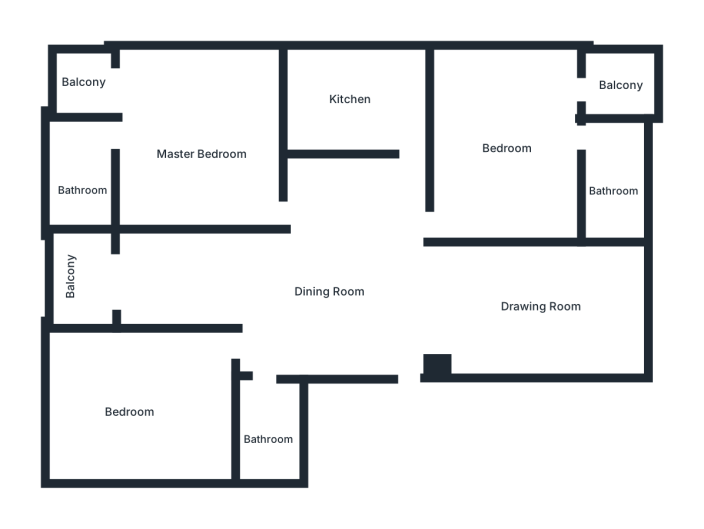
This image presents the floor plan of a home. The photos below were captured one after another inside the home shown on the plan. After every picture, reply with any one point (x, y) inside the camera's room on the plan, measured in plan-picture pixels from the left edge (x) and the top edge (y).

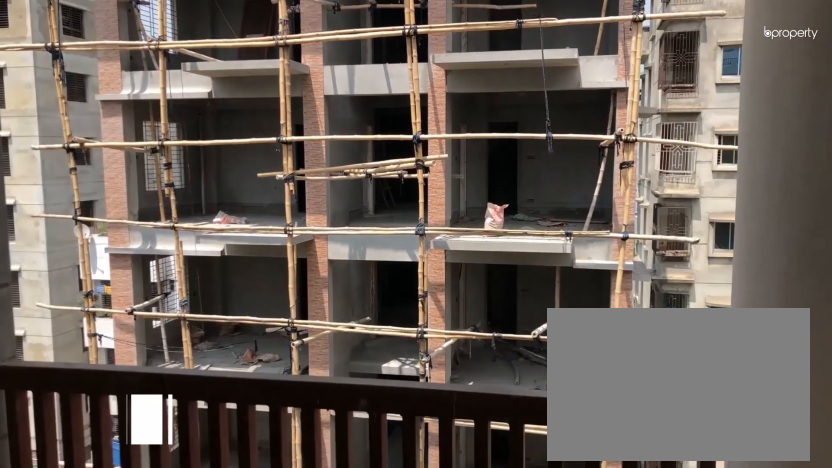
(90, 82)
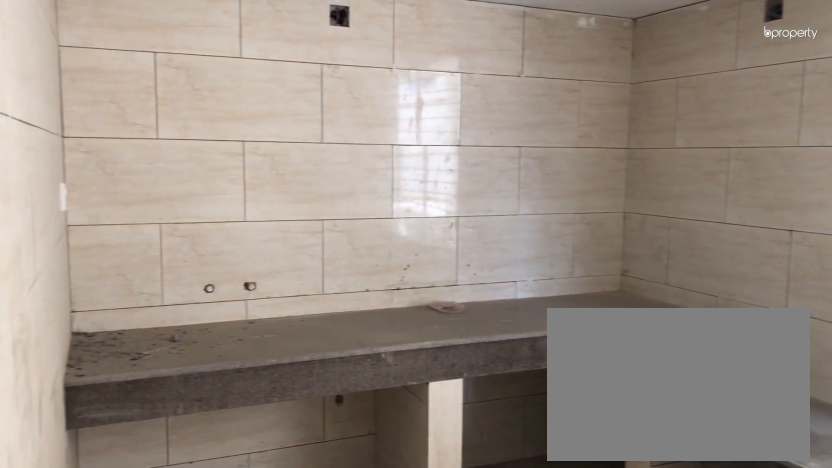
(345, 95)
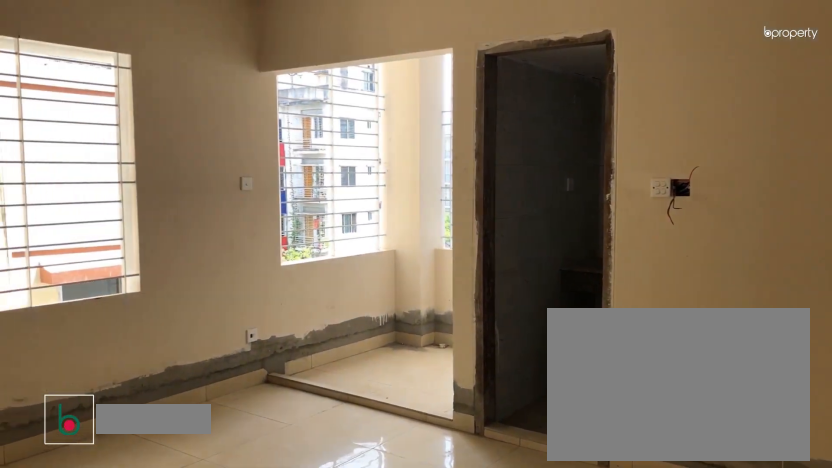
(506, 135)
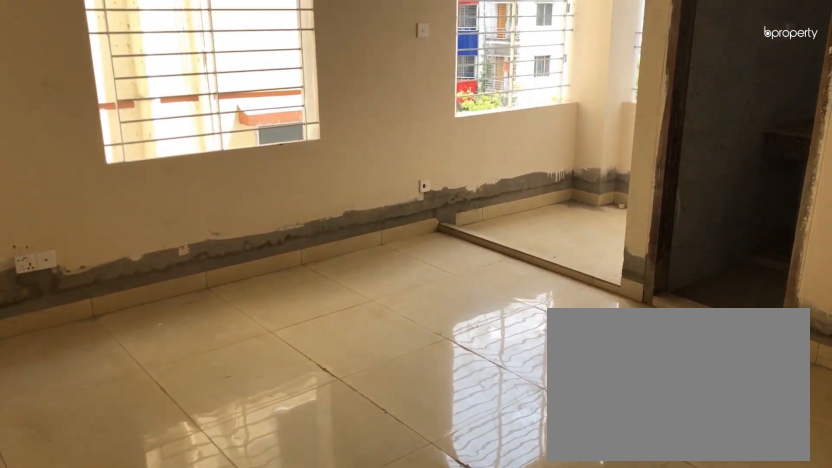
(506, 135)
